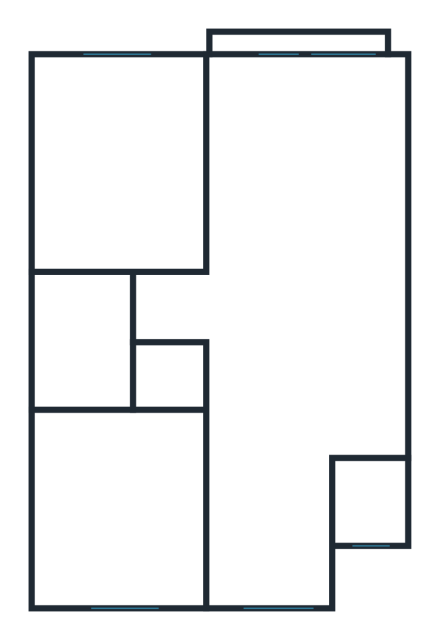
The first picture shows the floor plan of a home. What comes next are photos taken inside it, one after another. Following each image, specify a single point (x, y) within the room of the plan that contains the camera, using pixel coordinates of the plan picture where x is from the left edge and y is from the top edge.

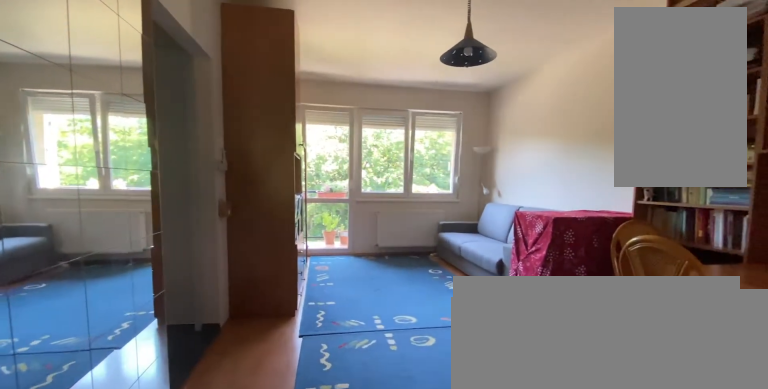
(285, 295)
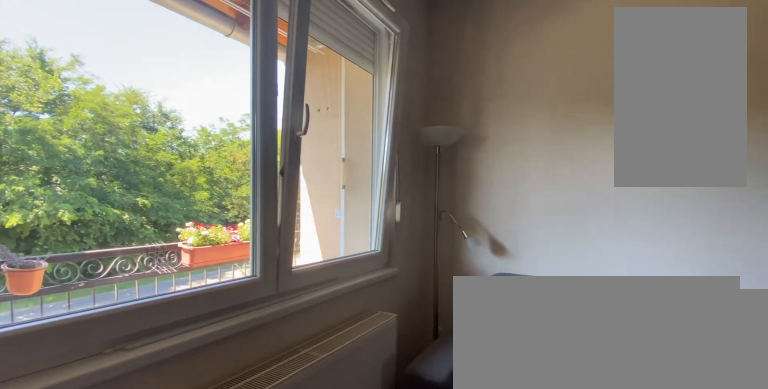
(285, 295)
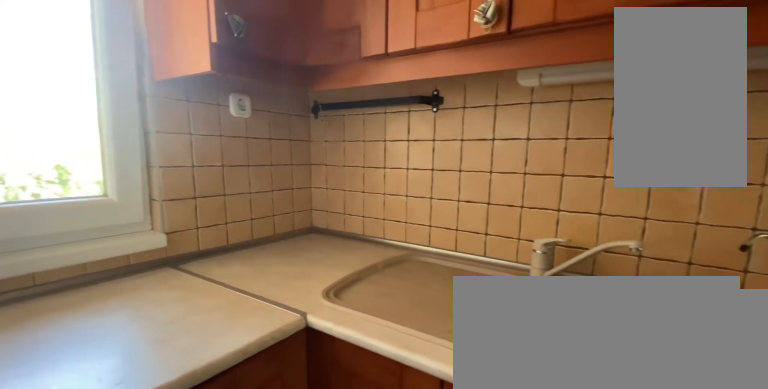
(265, 512)
